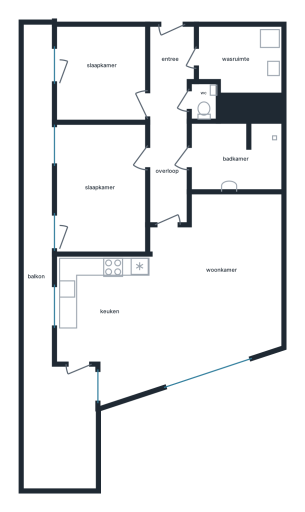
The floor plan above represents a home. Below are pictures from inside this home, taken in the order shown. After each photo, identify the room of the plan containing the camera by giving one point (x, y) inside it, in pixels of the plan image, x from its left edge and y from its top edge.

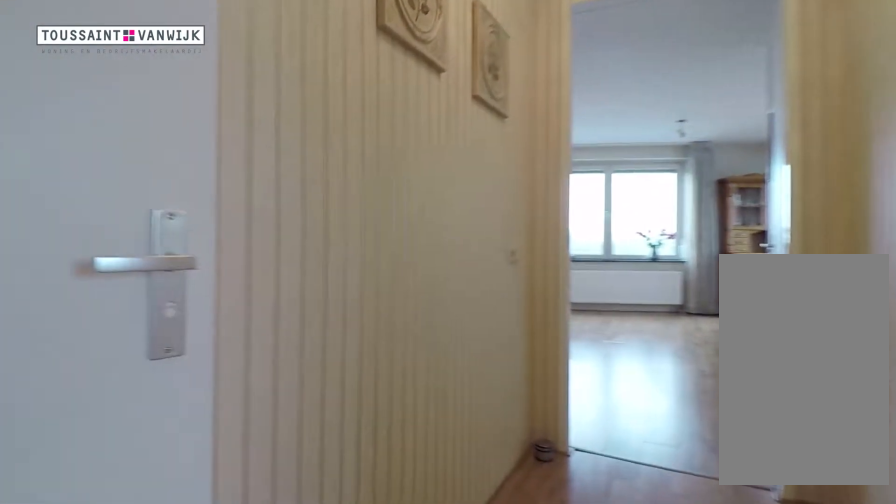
(169, 122)
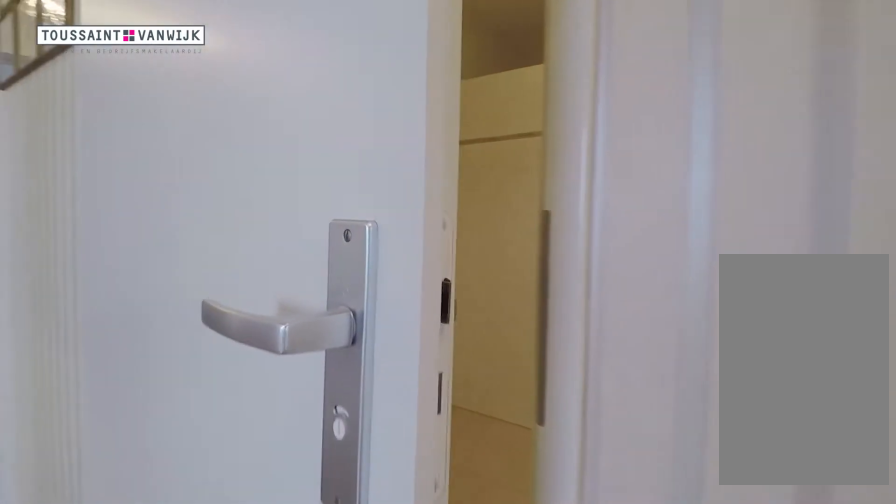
(169, 122)
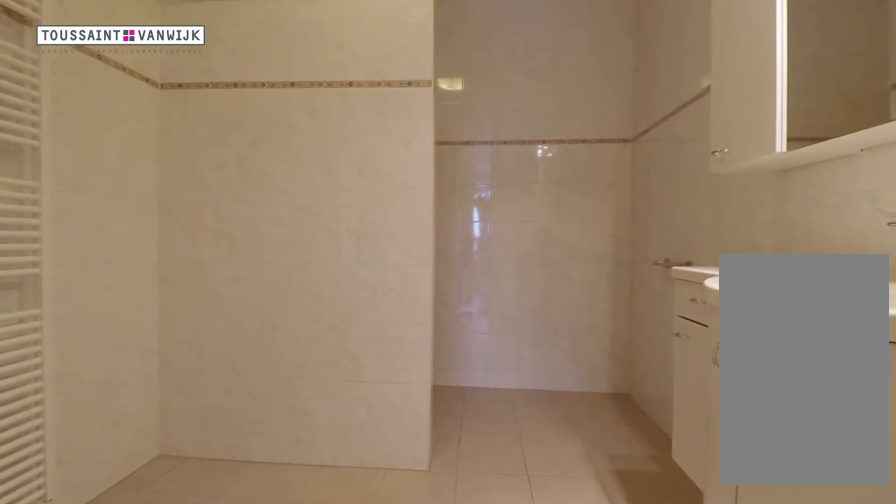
(235, 157)
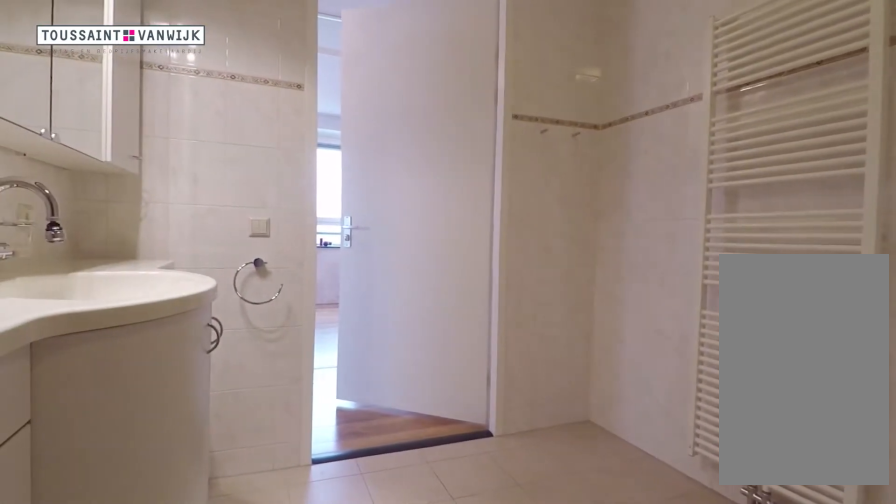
(235, 157)
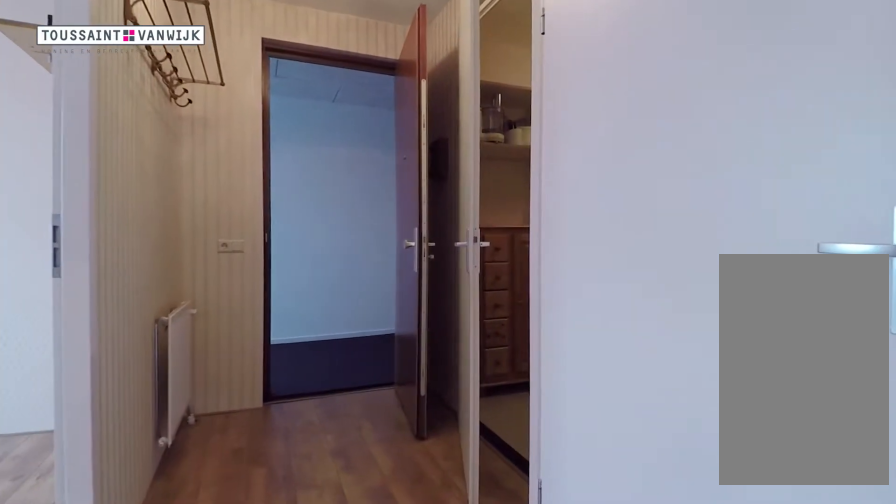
(169, 121)
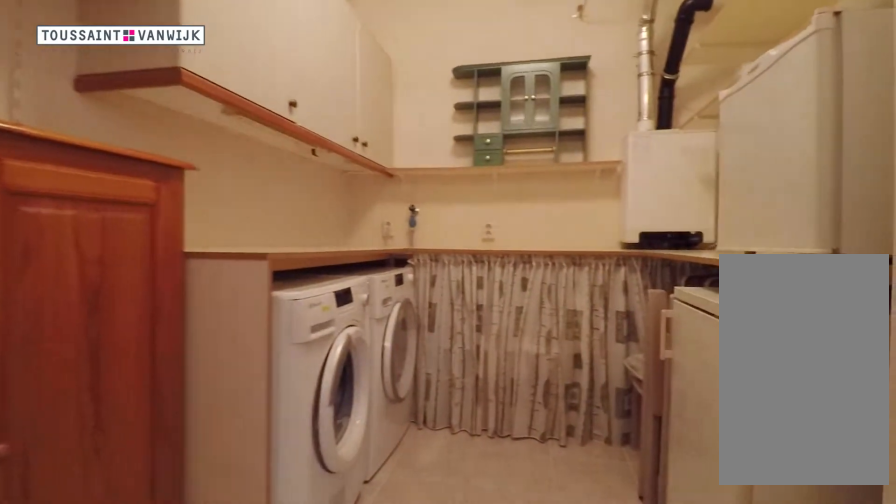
(241, 59)
